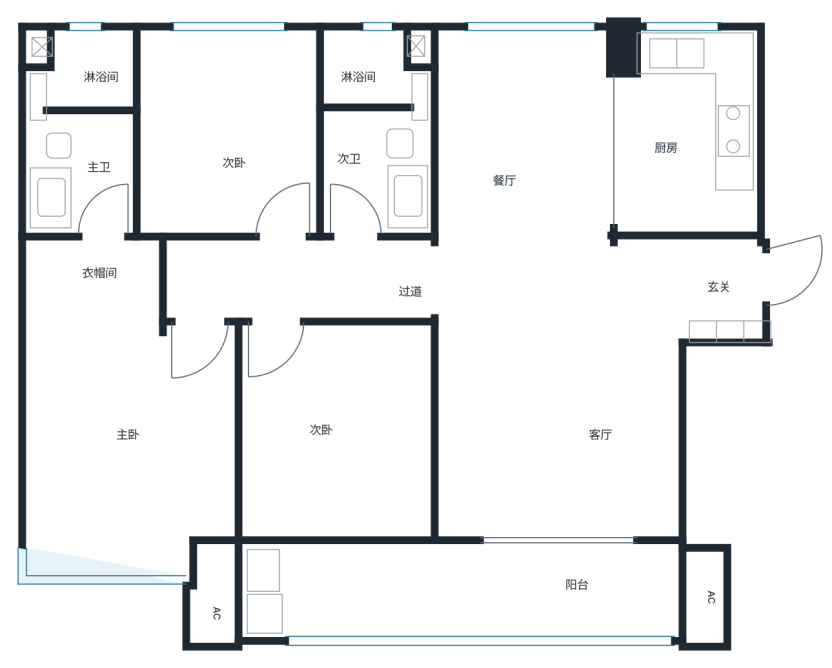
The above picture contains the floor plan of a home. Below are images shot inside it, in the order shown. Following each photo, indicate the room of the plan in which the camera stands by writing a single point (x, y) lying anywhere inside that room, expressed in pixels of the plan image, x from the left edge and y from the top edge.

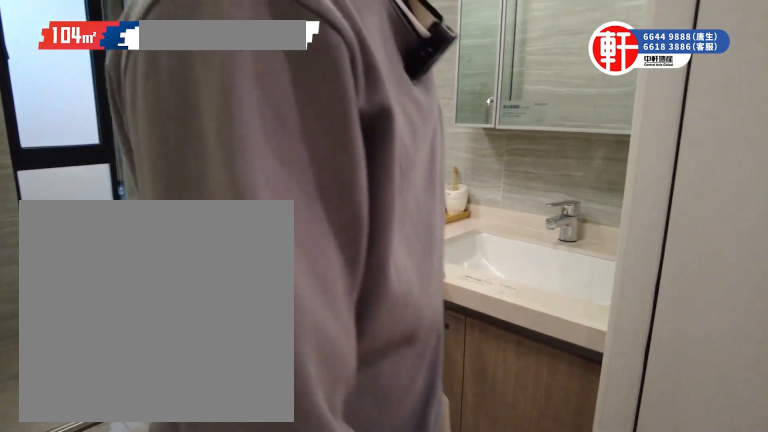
(382, 172)
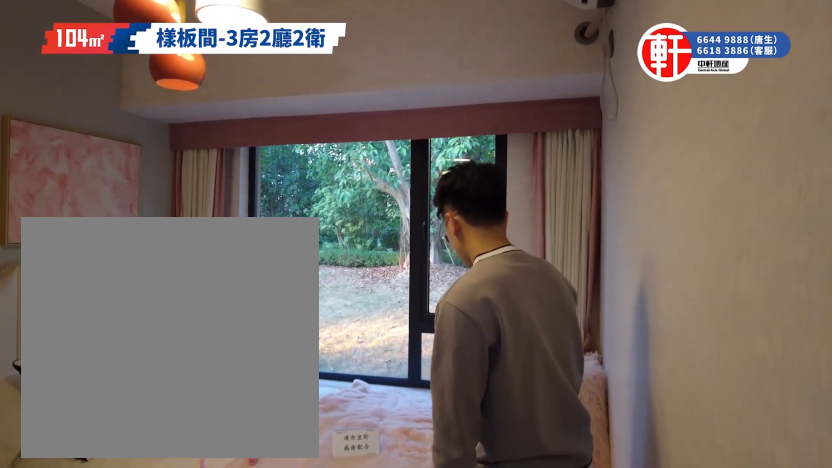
(249, 174)
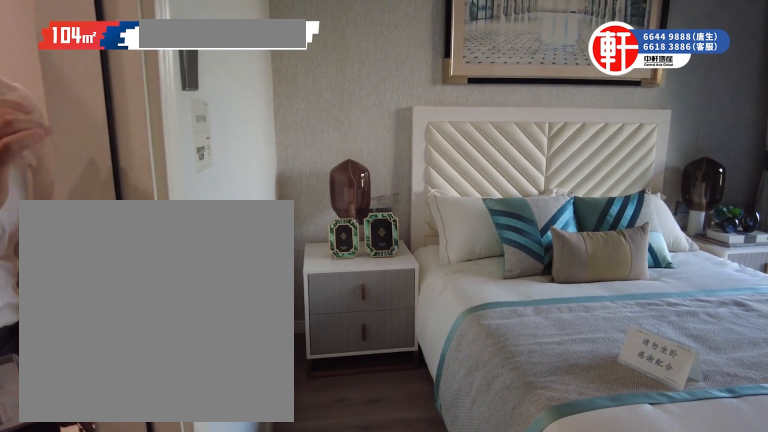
(338, 468)
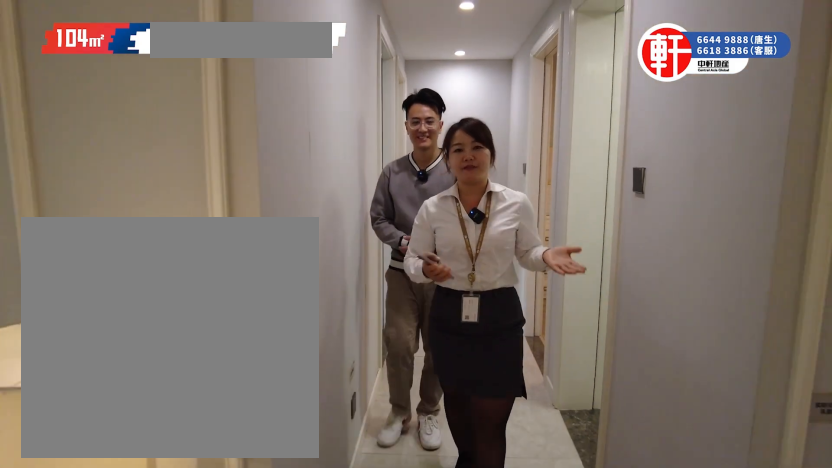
(306, 281)
